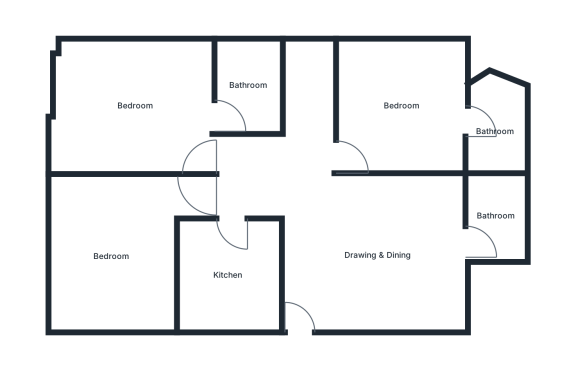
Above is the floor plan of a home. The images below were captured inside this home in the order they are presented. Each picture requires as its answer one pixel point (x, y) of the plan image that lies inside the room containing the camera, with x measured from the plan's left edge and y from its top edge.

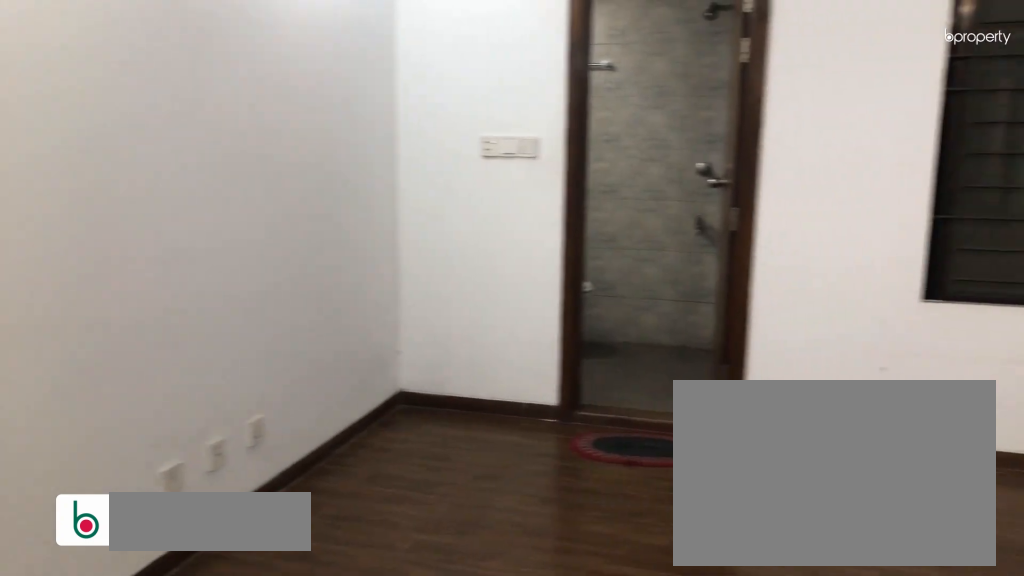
(376, 256)
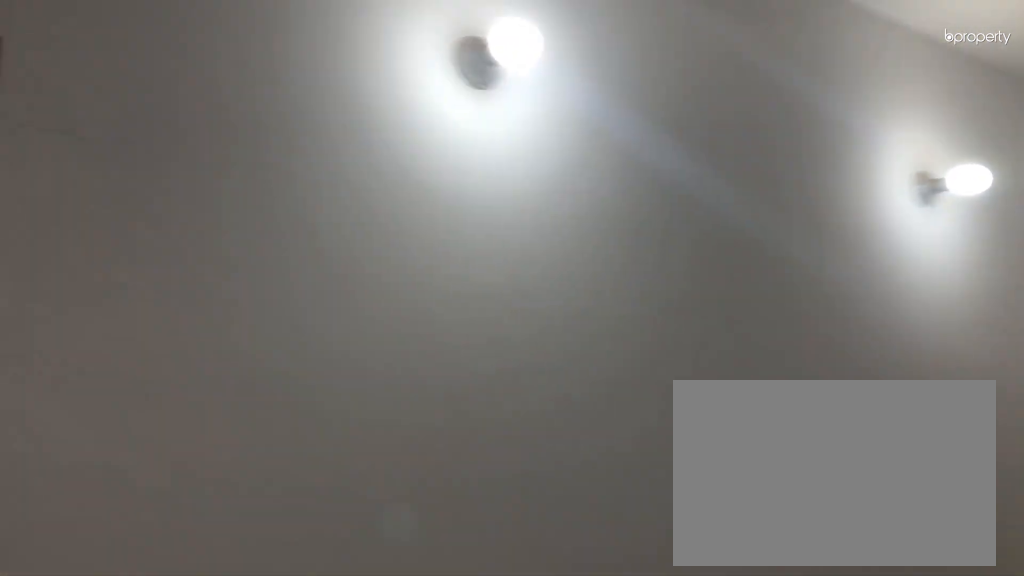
(376, 256)
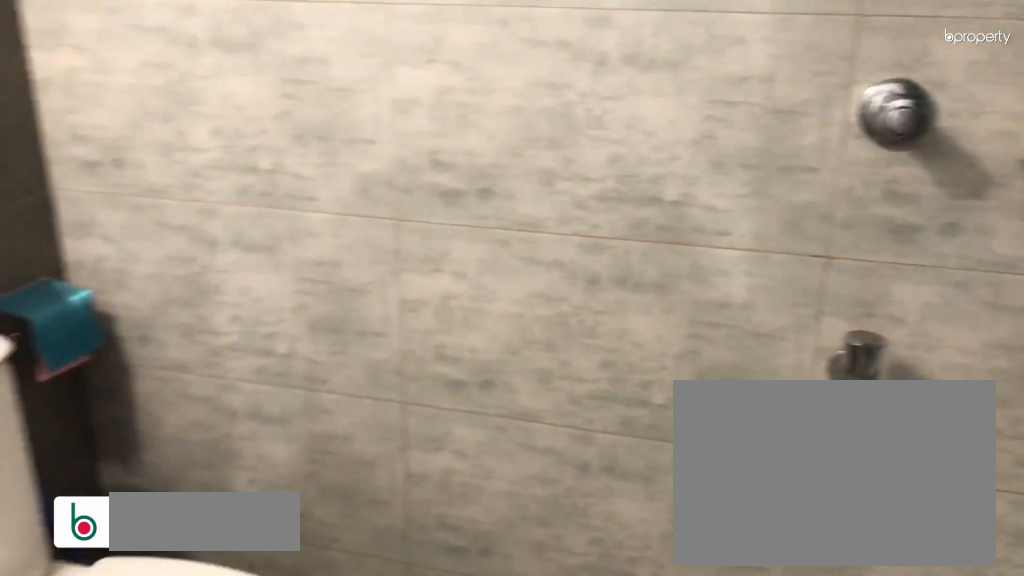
(496, 216)
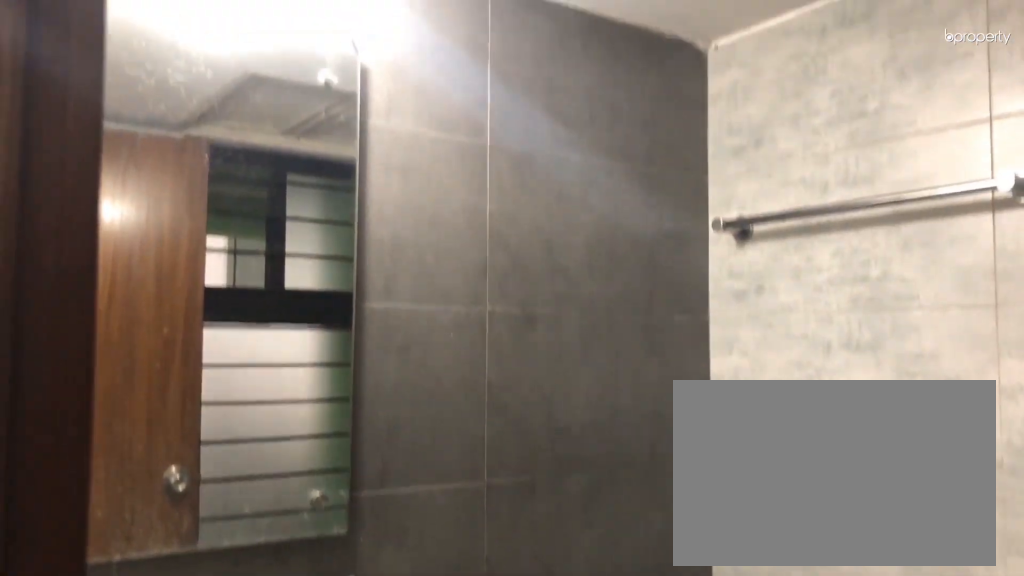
(496, 216)
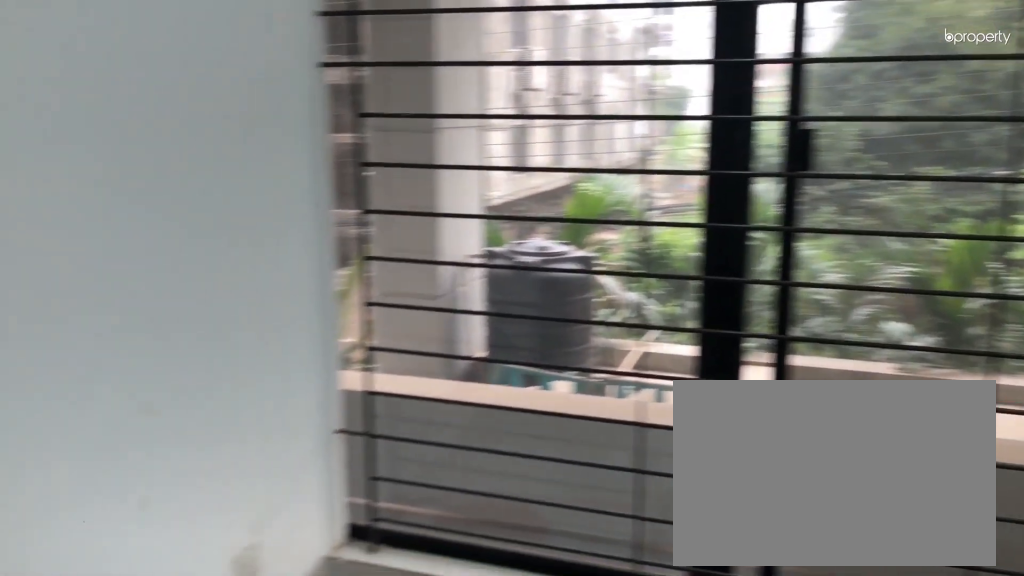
(401, 106)
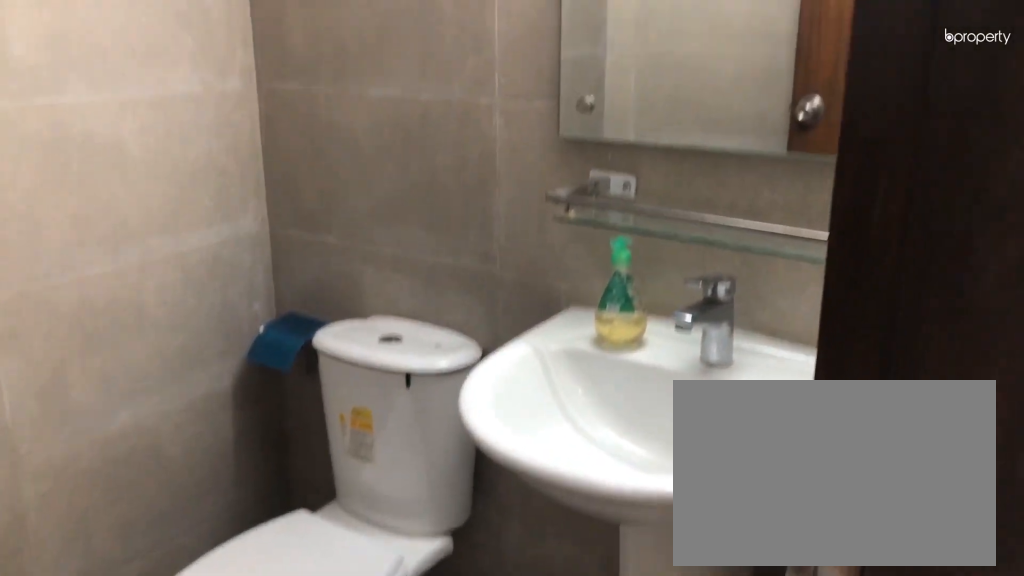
(494, 132)
